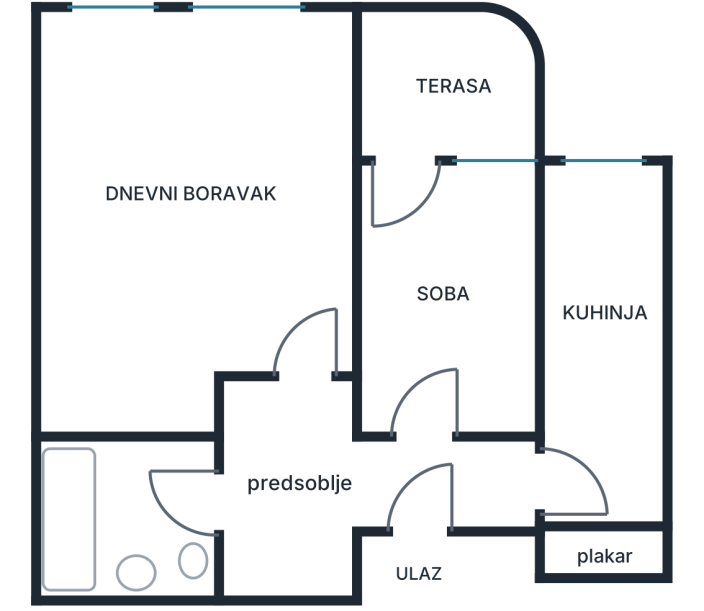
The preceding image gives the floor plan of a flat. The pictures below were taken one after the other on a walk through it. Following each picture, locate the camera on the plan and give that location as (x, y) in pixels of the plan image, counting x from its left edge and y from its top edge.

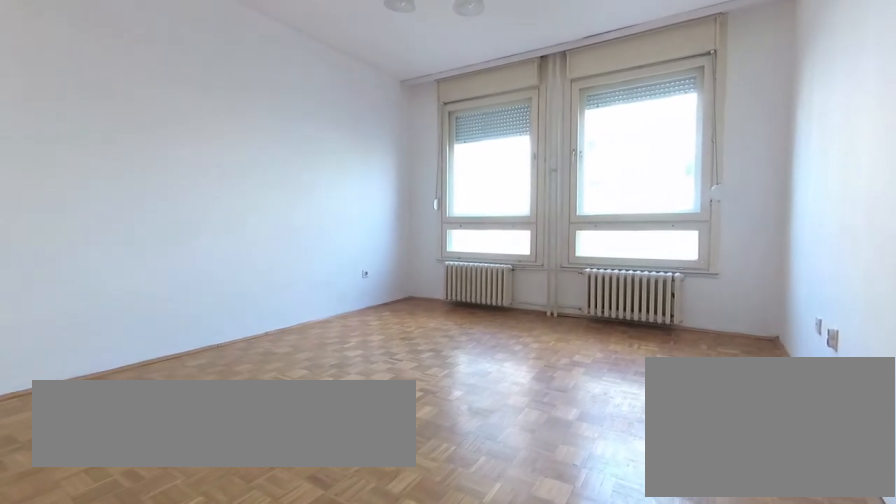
(304, 364)
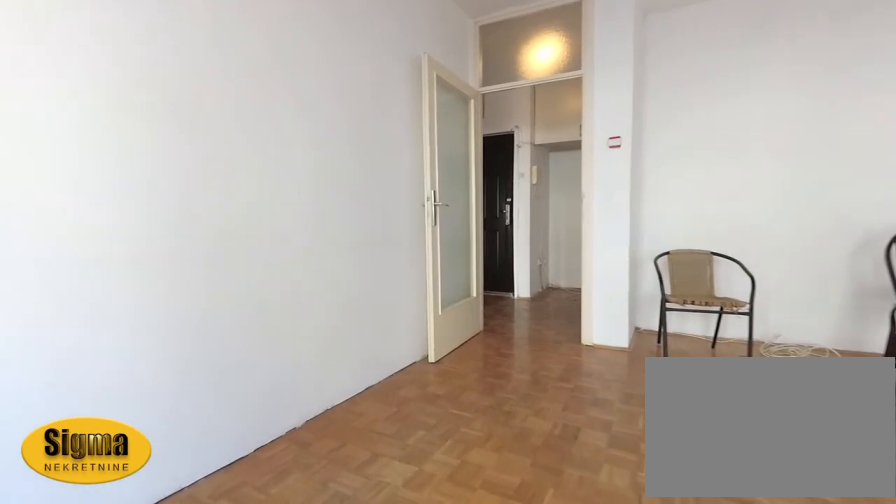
(205, 144)
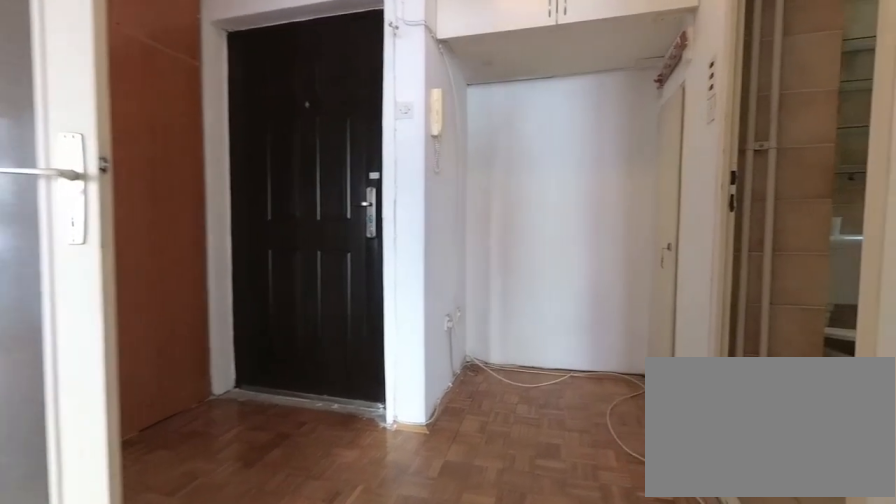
(301, 354)
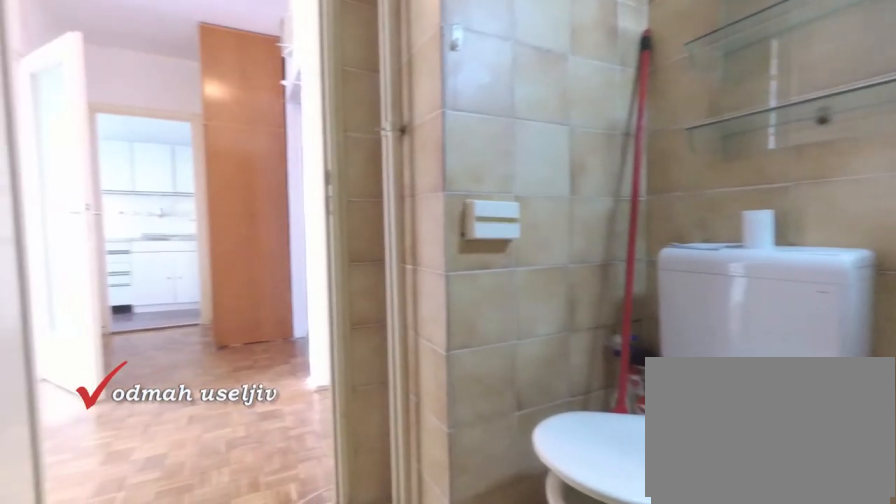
(89, 474)
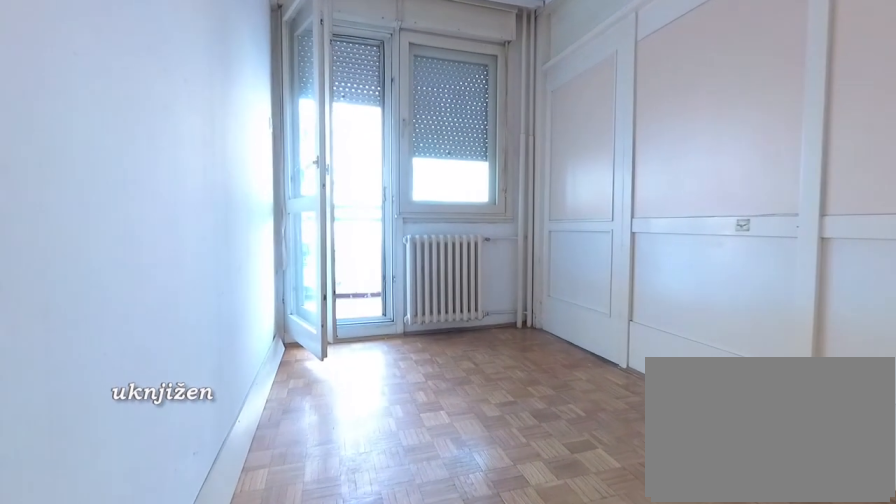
(415, 448)
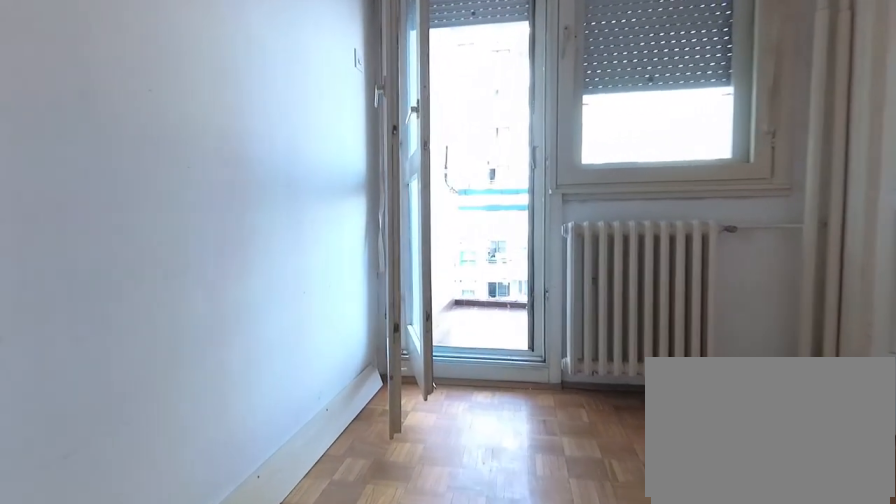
(418, 350)
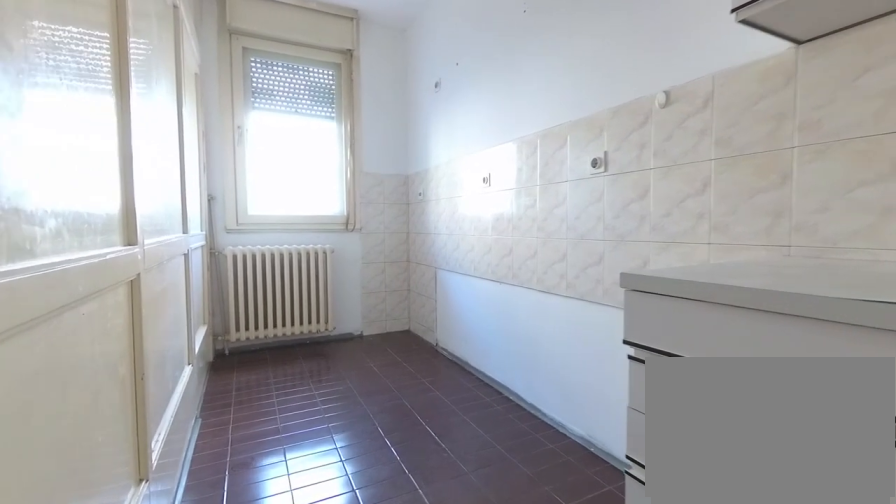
(600, 477)
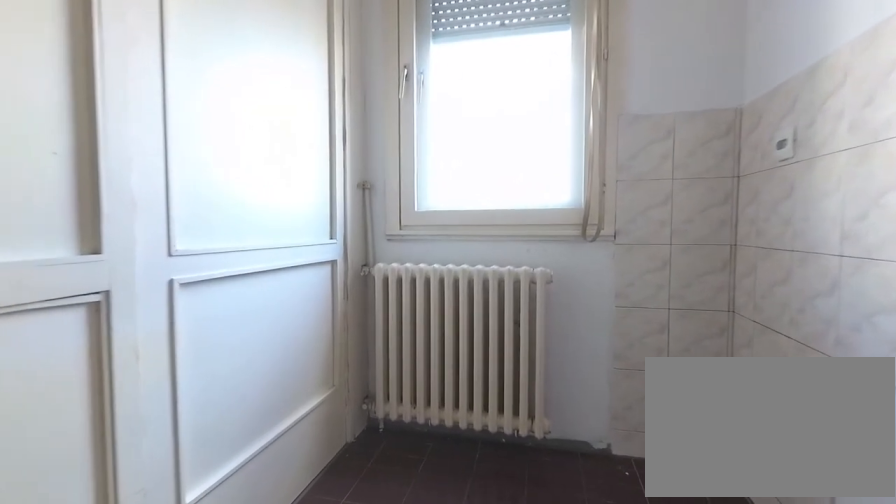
(601, 324)
